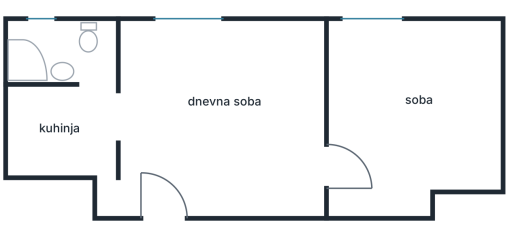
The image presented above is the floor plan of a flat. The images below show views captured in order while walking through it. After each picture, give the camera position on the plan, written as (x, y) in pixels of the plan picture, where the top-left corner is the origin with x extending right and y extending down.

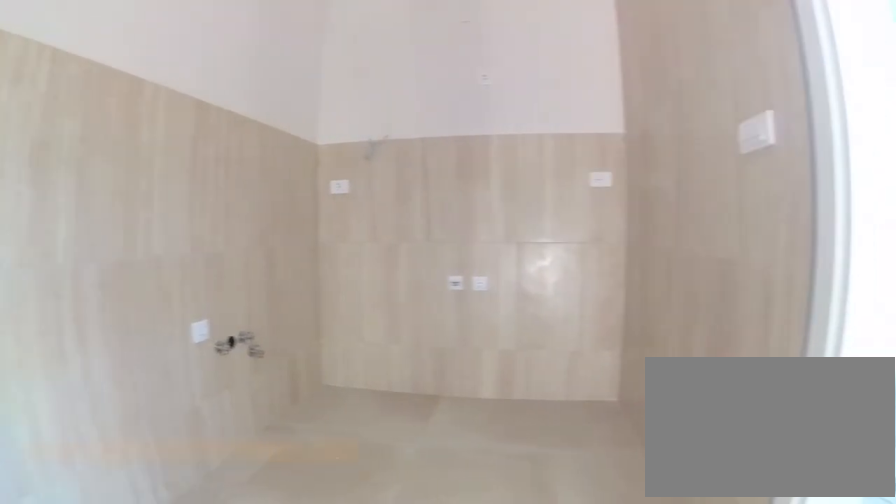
(112, 113)
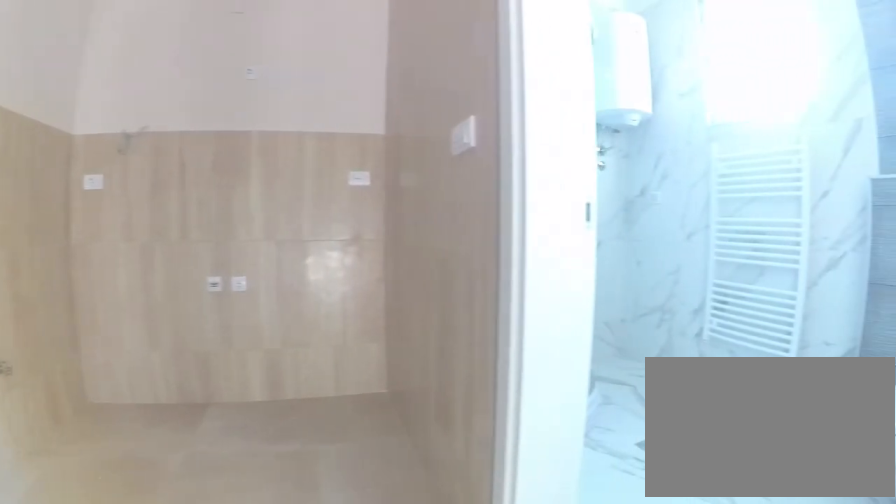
(109, 120)
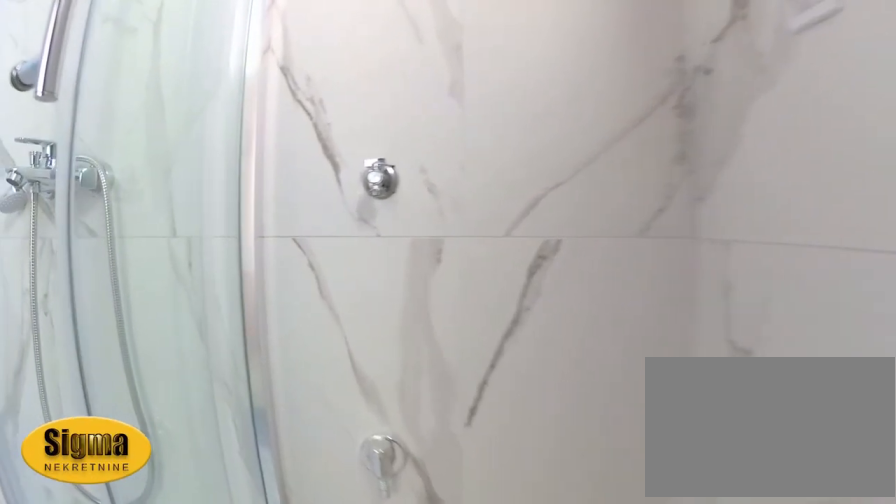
(56, 43)
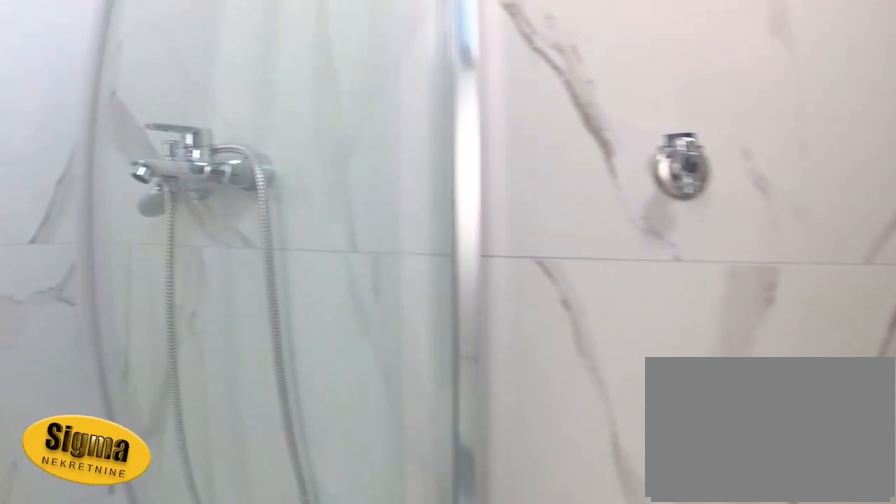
(46, 39)
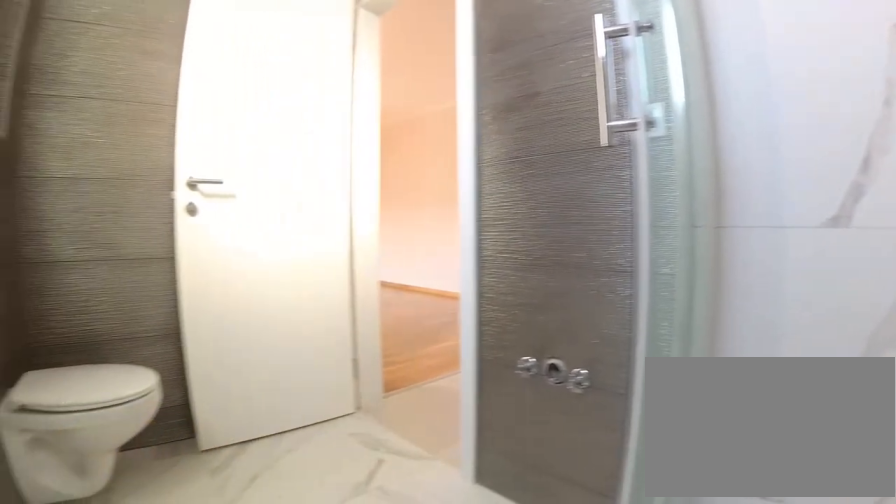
(27, 32)
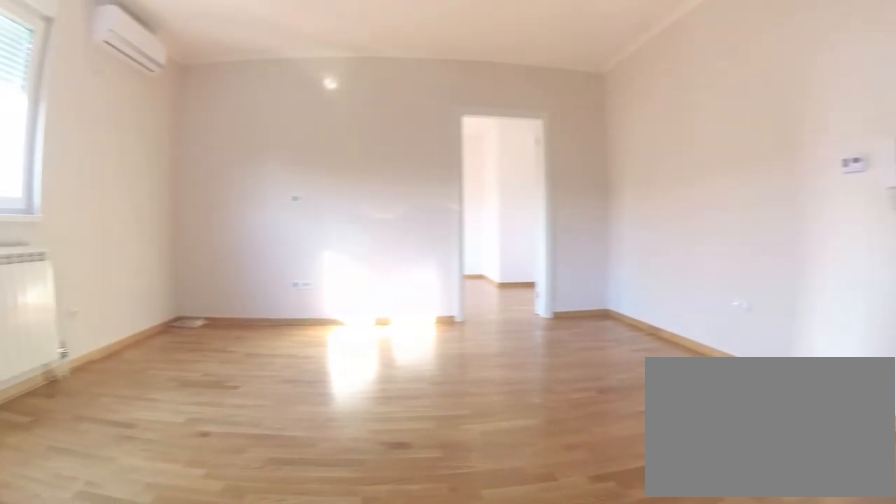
(95, 106)
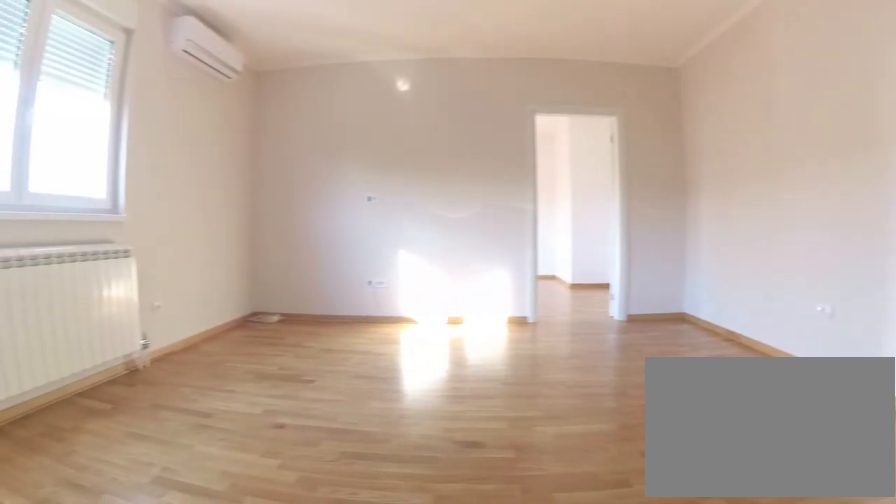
(97, 109)
